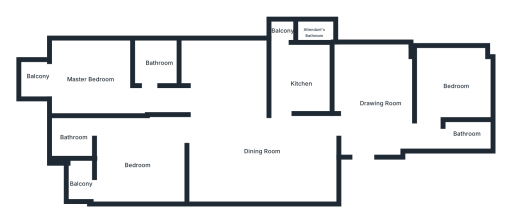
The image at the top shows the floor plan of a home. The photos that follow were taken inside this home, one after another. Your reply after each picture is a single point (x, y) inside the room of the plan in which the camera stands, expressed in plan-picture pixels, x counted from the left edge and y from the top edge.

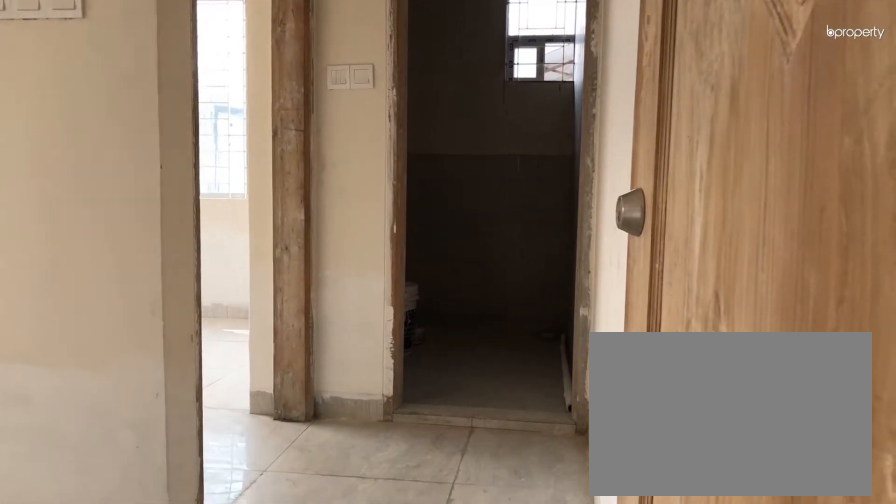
(382, 104)
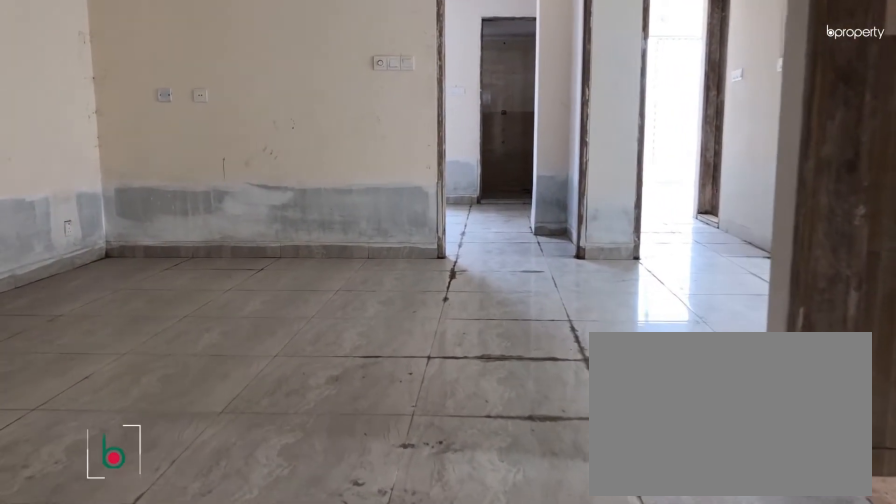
(264, 153)
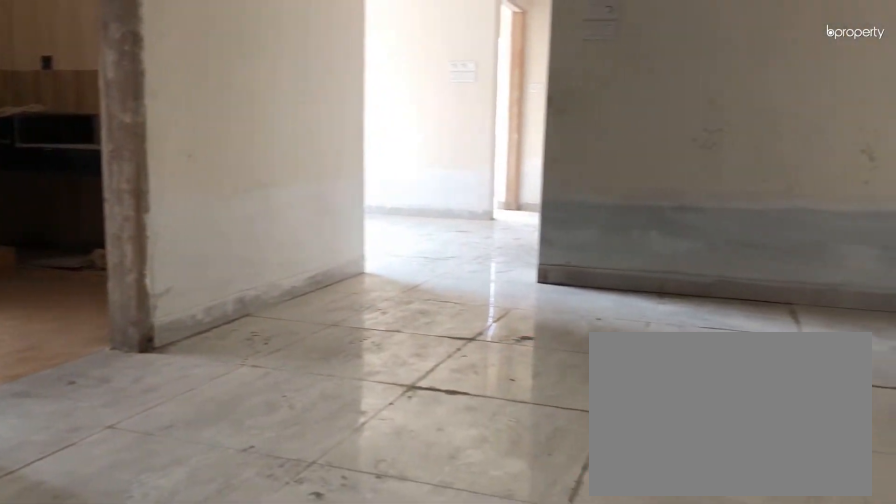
(264, 153)
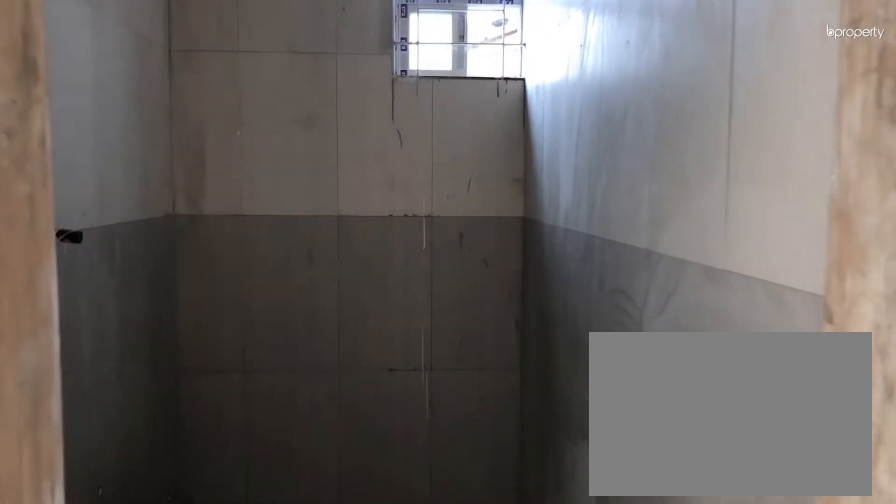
(467, 133)
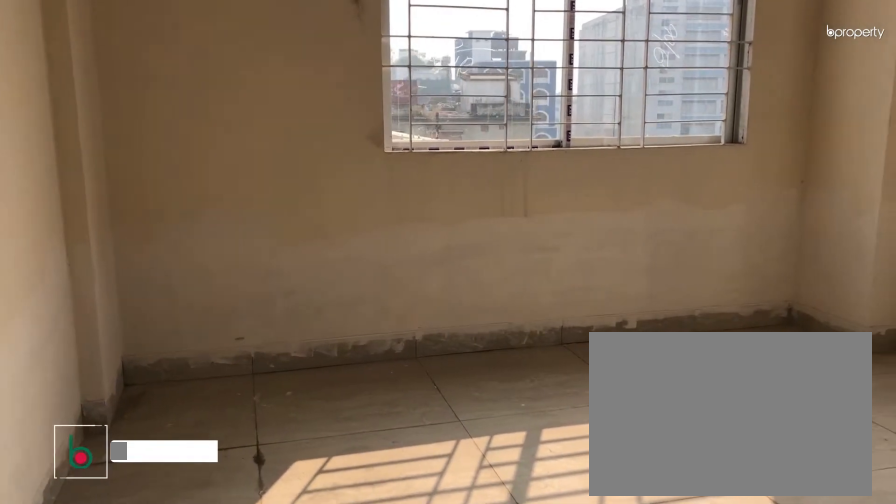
(457, 85)
